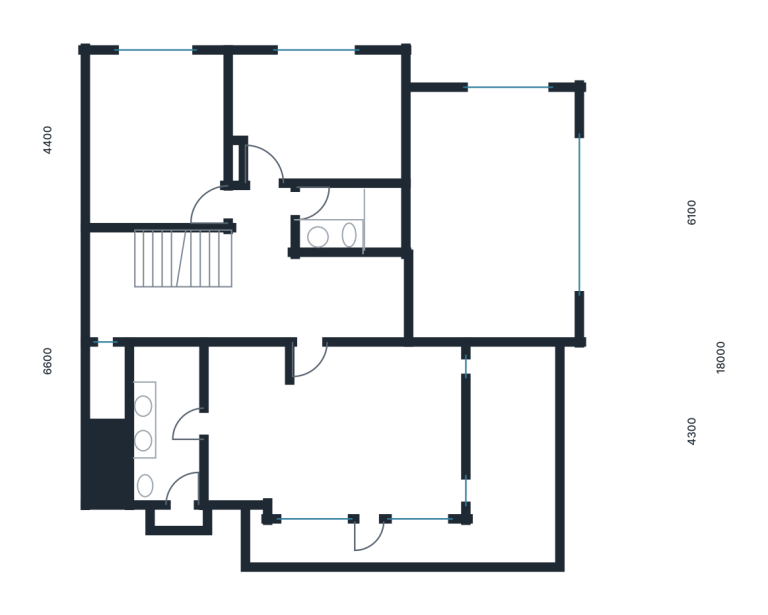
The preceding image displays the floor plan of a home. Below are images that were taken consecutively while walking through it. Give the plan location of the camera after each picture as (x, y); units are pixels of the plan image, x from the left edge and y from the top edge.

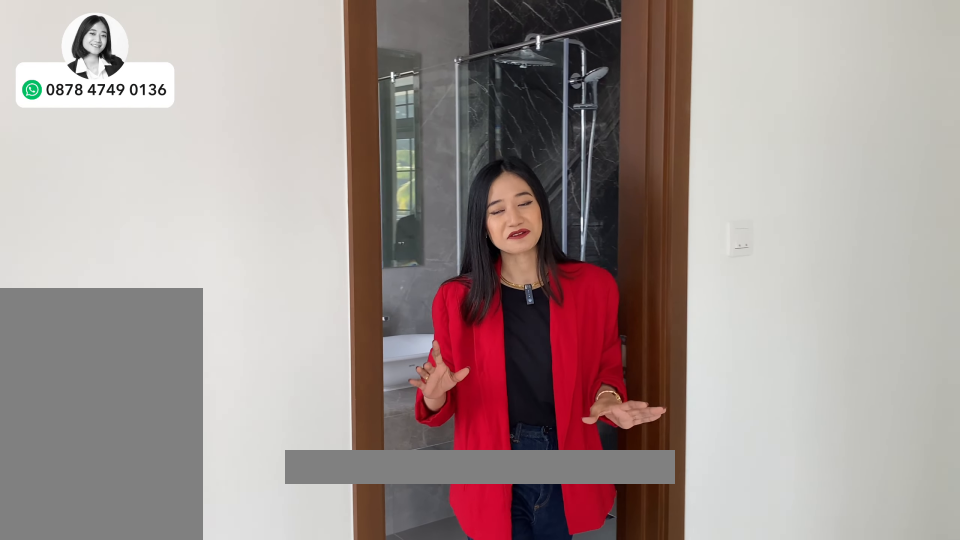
(177, 414)
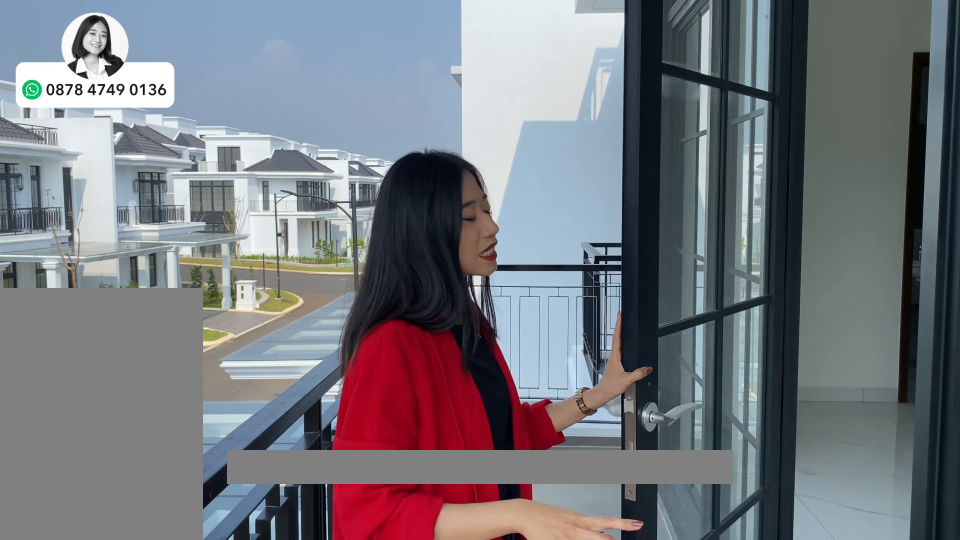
(402, 546)
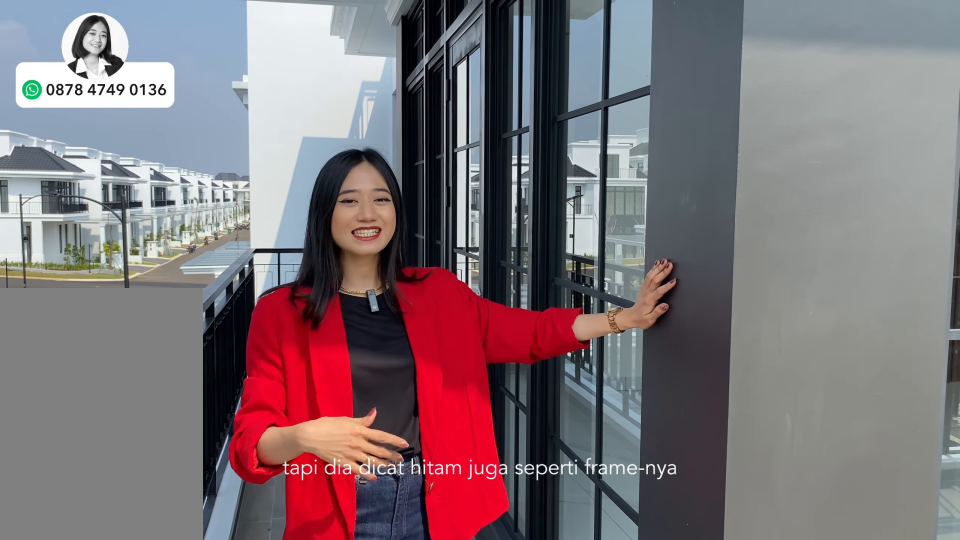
(402, 546)
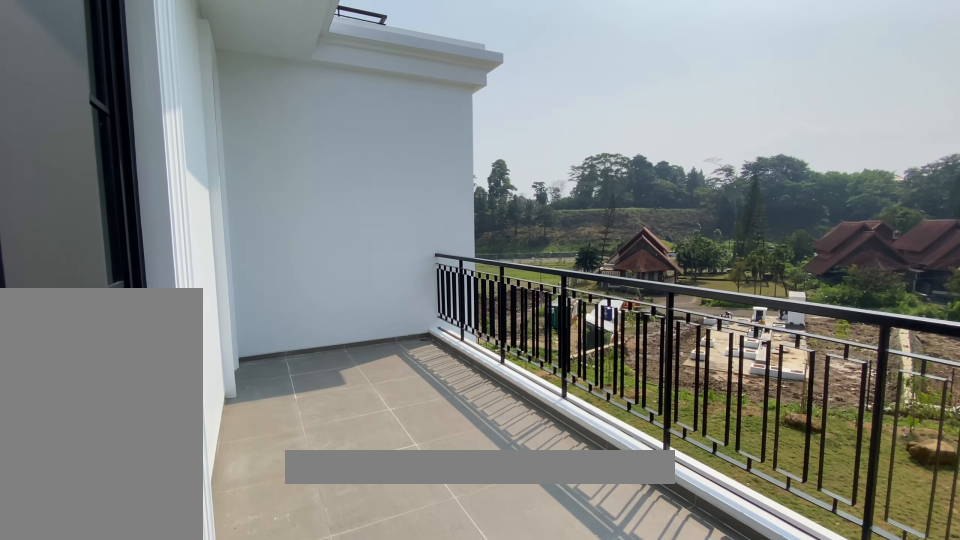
(523, 441)
